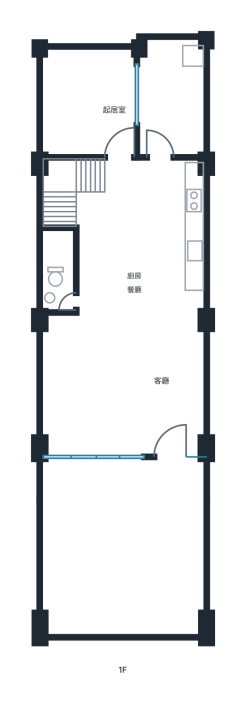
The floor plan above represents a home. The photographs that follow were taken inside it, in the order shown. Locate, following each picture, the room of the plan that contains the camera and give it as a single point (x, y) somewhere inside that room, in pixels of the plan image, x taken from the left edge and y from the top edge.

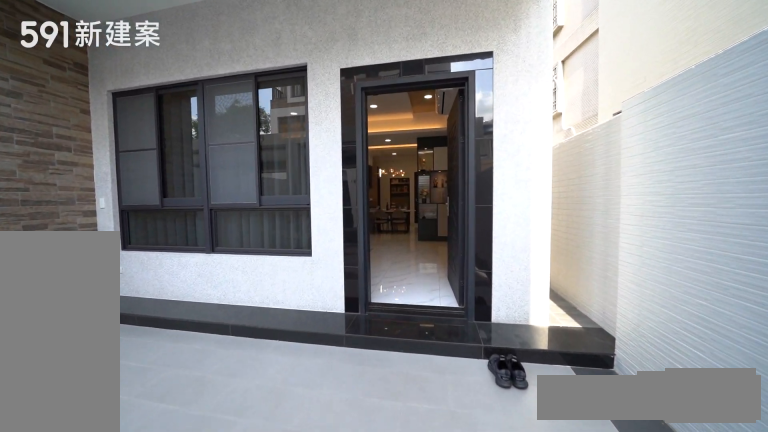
(124, 548)
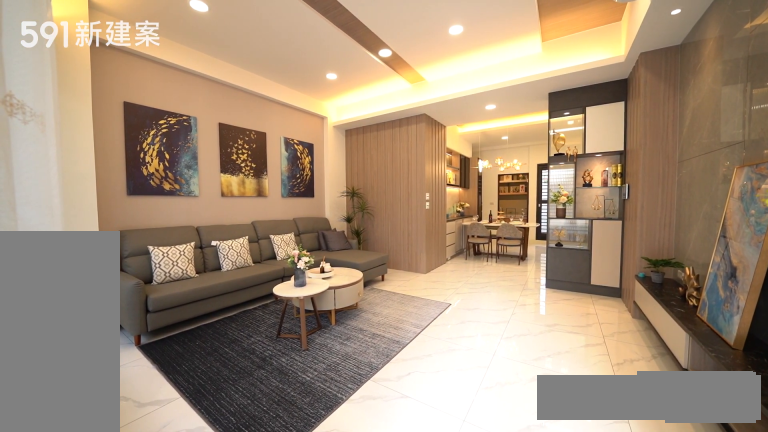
(122, 385)
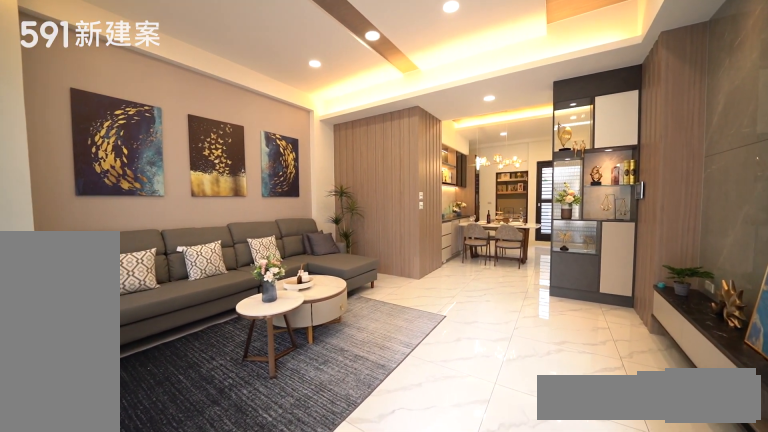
(122, 385)
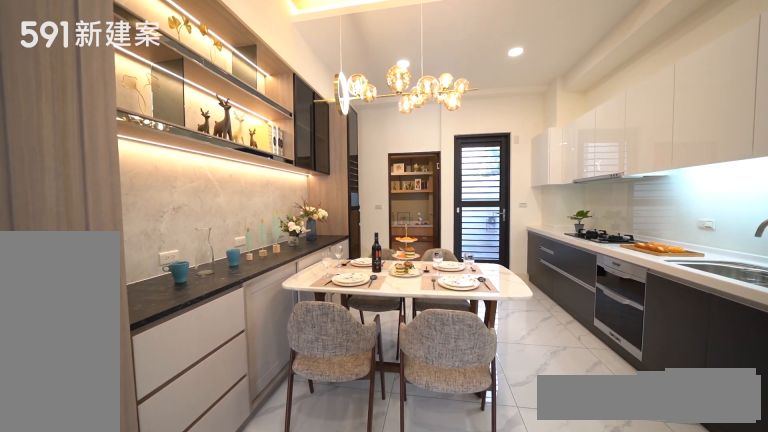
(123, 251)
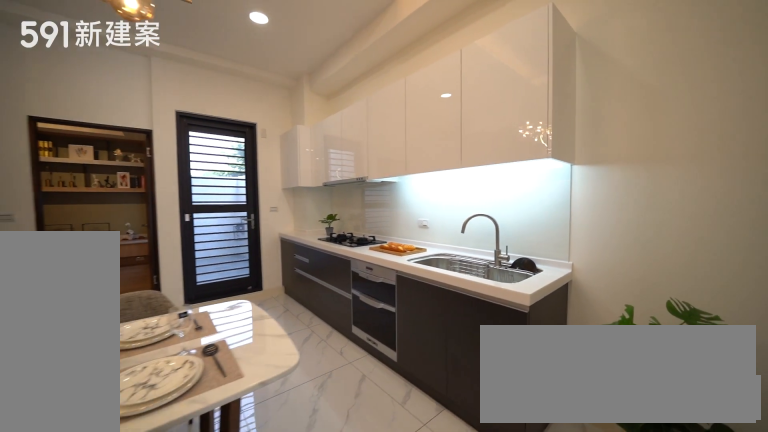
(178, 231)
